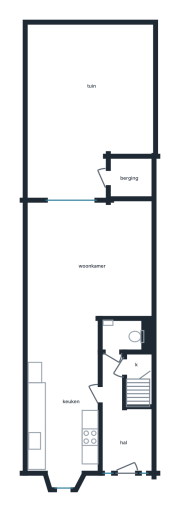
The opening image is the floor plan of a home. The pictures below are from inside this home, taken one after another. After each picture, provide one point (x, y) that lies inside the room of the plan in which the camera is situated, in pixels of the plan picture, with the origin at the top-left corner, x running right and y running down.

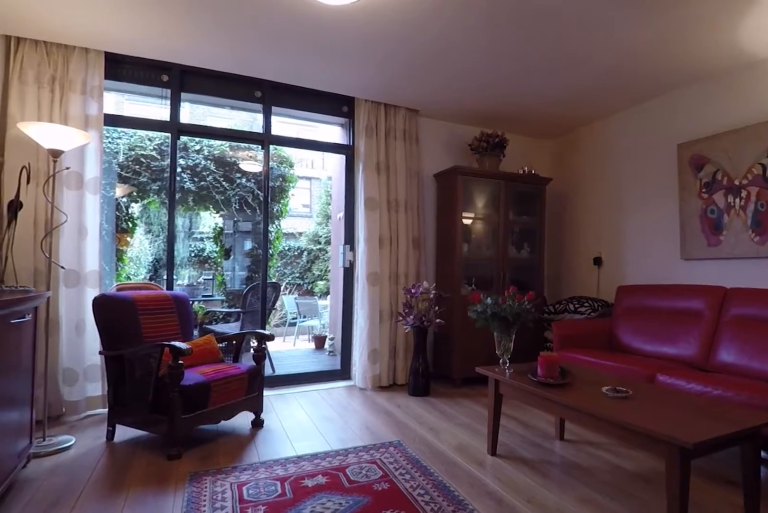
(124, 260)
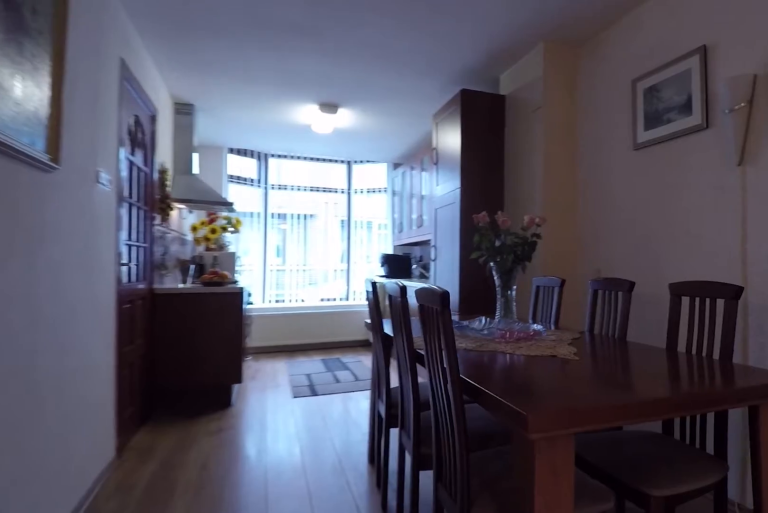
(124, 260)
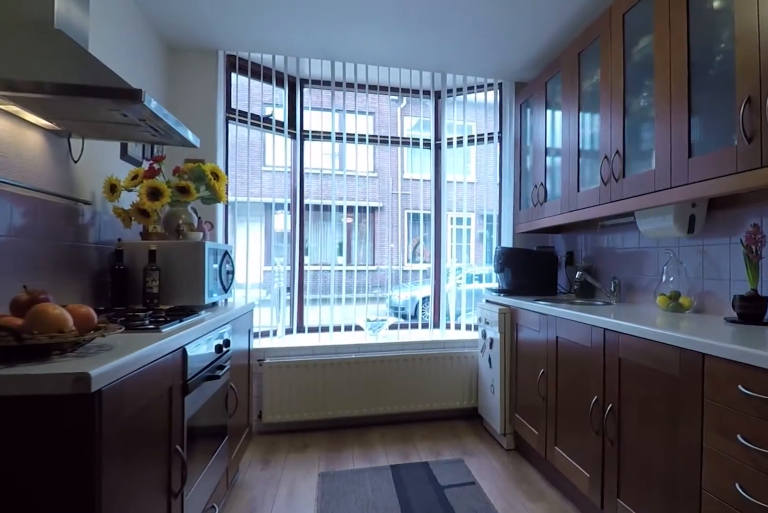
(67, 465)
